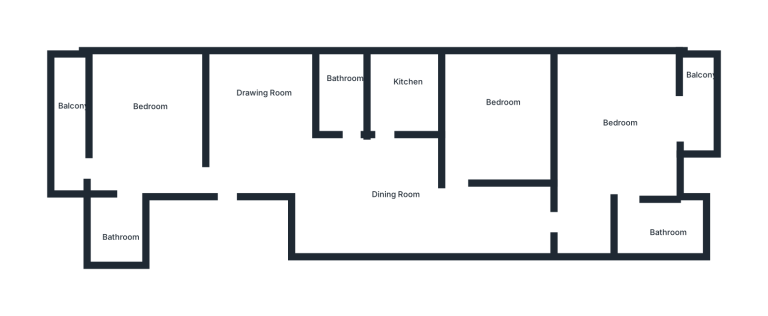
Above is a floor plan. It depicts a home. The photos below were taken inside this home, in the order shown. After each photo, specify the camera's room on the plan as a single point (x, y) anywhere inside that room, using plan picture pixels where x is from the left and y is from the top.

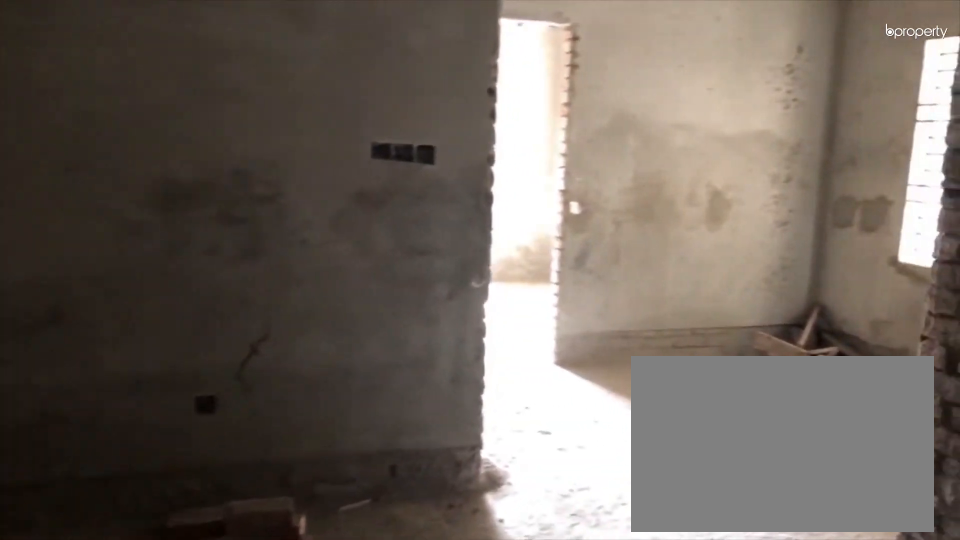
(372, 172)
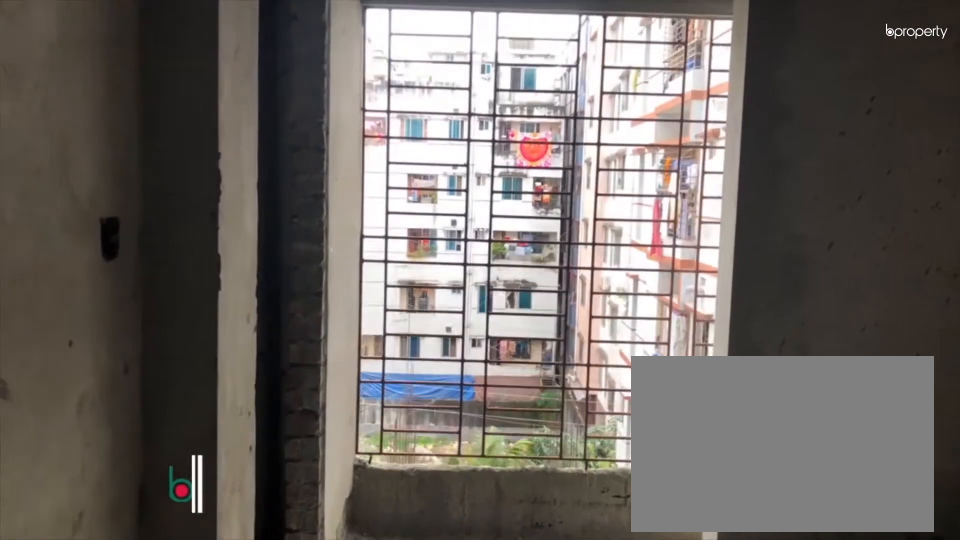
(180, 170)
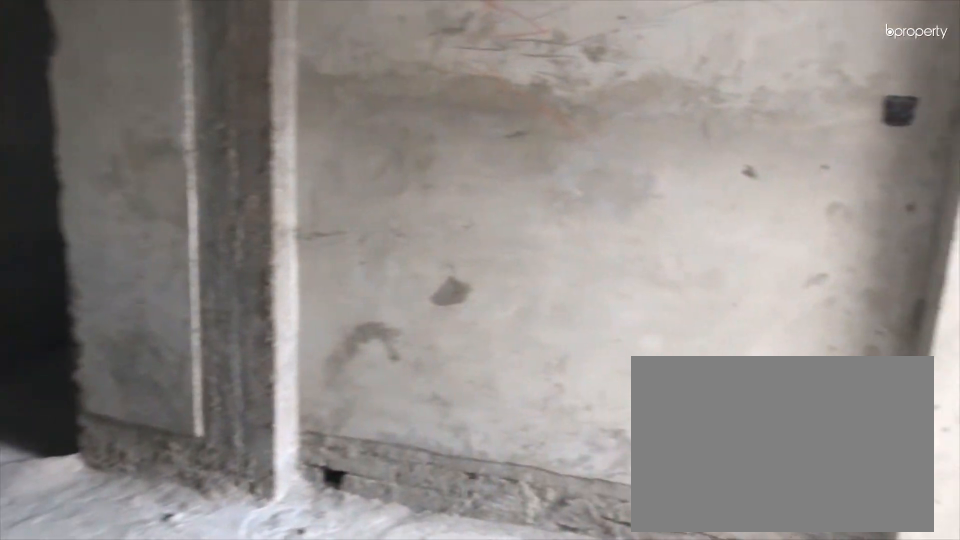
(132, 116)
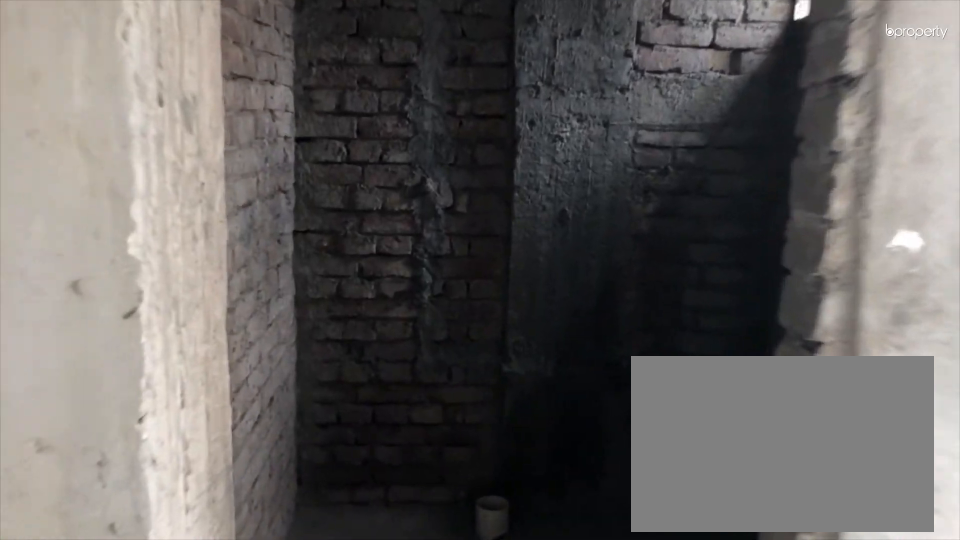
(119, 240)
